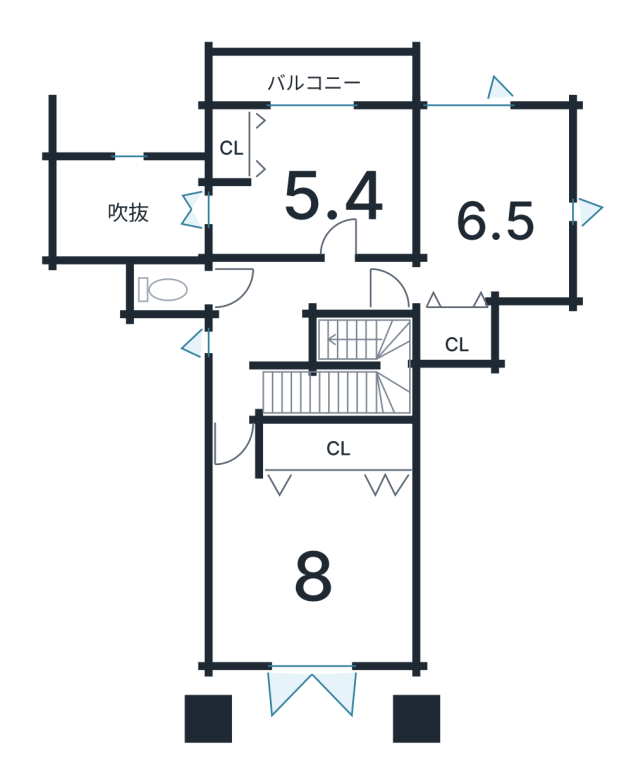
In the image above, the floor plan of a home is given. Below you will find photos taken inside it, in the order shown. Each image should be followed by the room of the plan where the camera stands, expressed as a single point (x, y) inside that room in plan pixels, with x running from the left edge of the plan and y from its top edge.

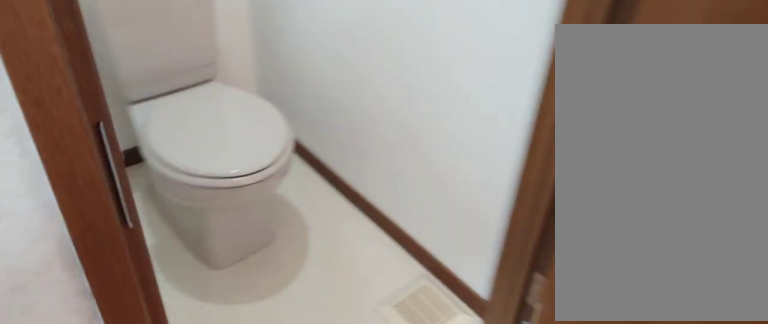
(161, 297)
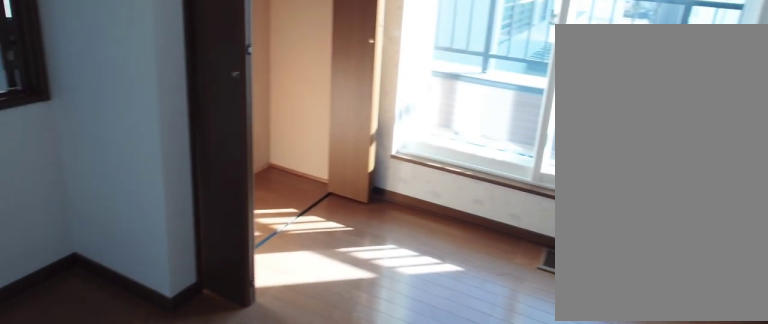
(313, 194)
